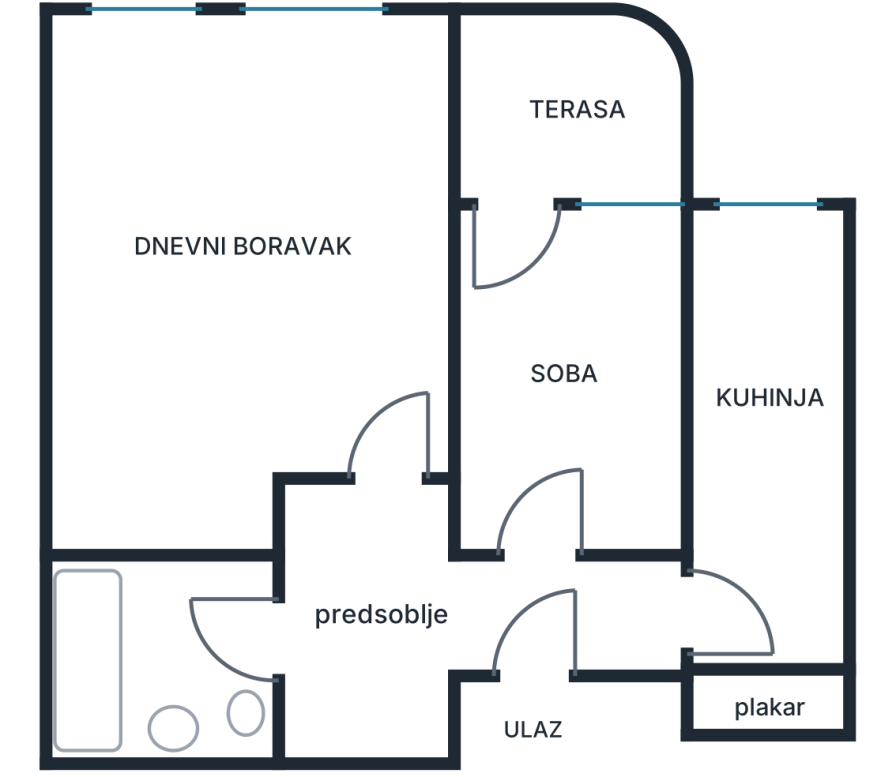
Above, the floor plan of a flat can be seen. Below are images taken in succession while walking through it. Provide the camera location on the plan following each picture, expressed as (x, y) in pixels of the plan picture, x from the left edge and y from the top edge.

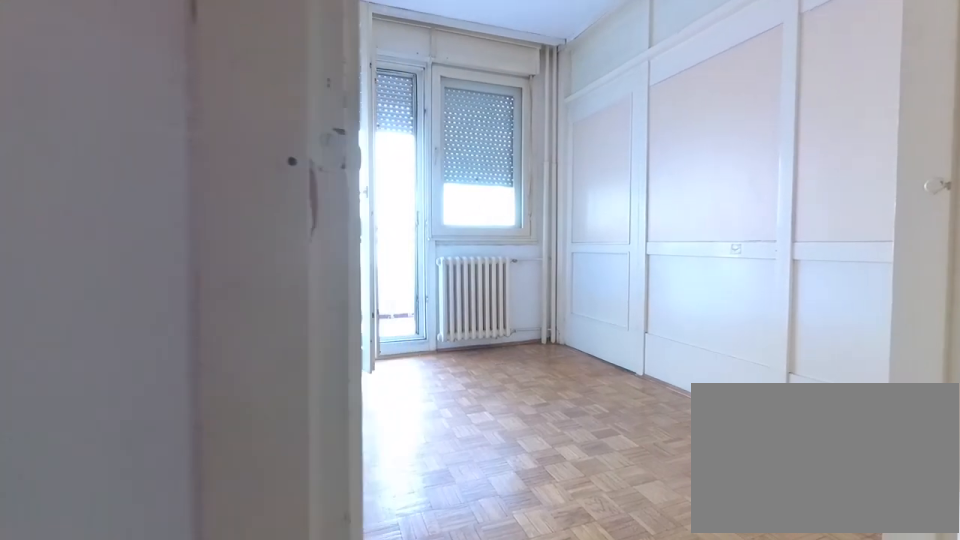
(522, 586)
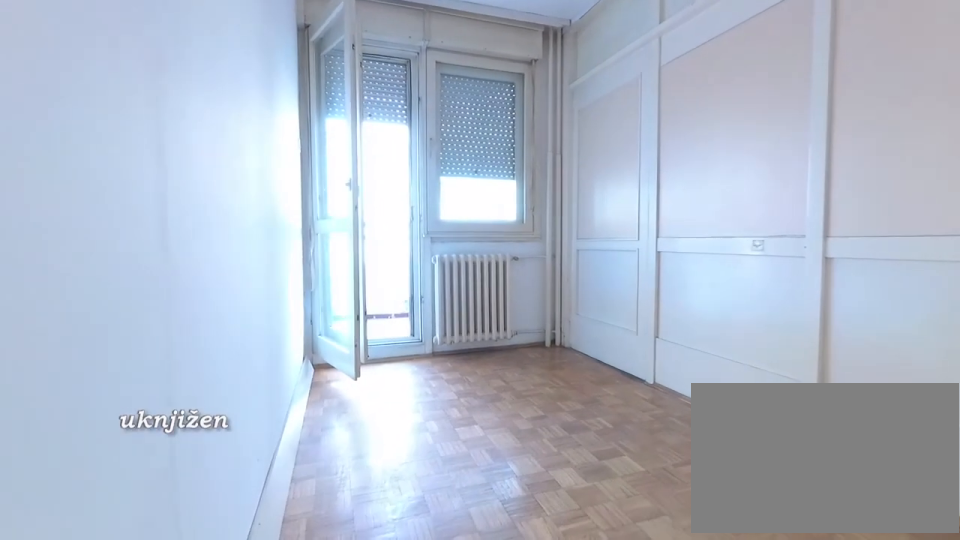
(525, 579)
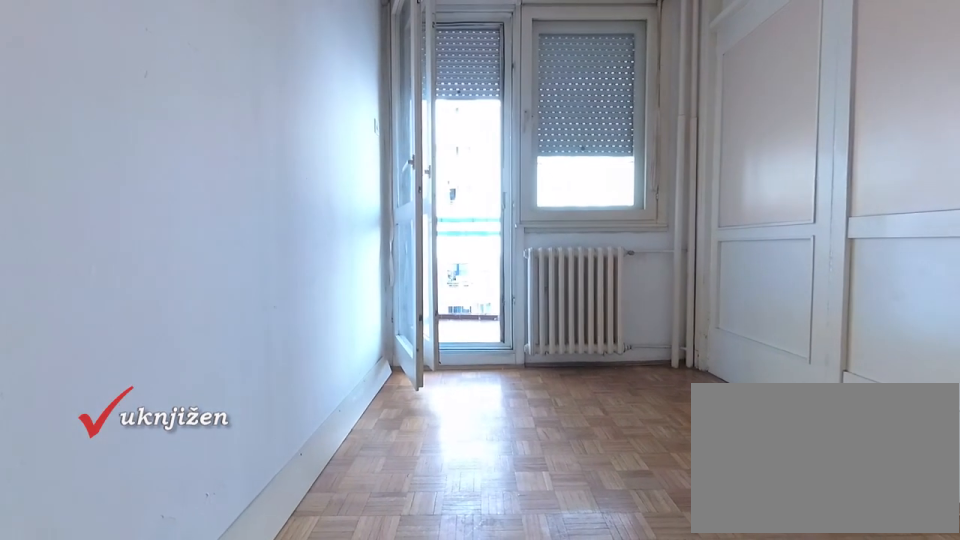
(533, 526)
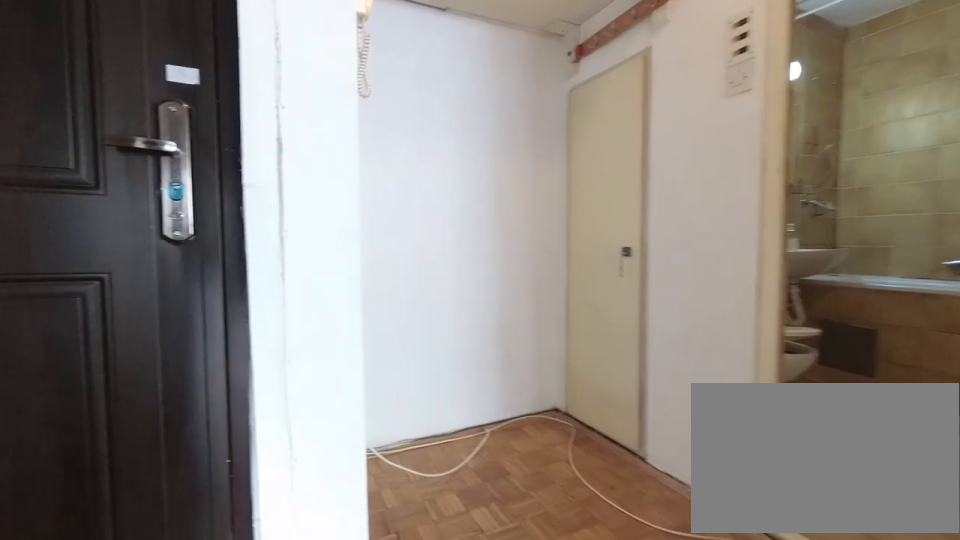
(544, 546)
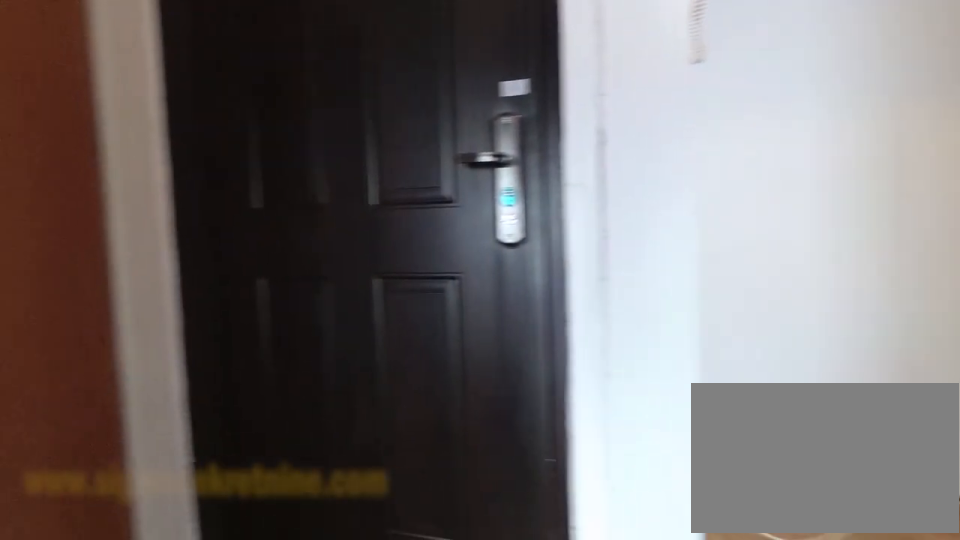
(526, 551)
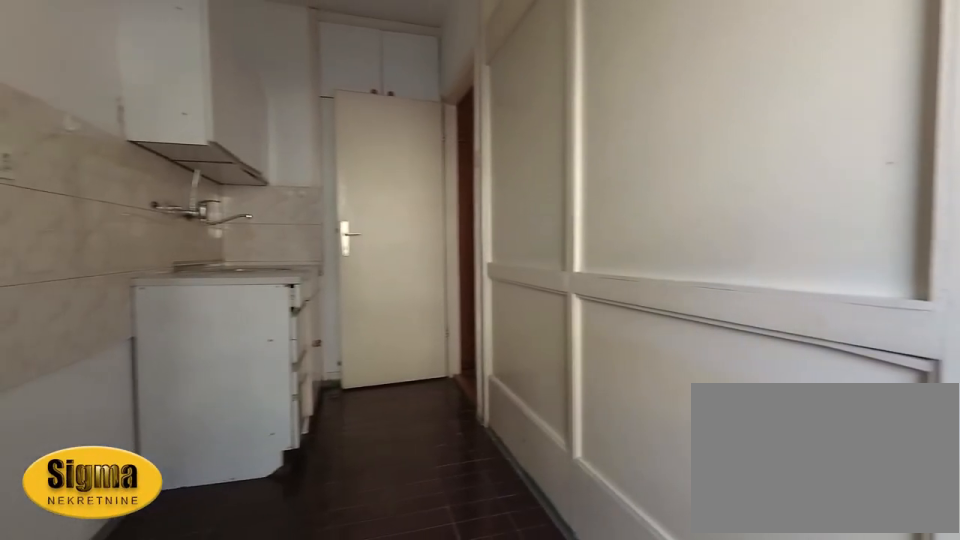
(788, 242)
